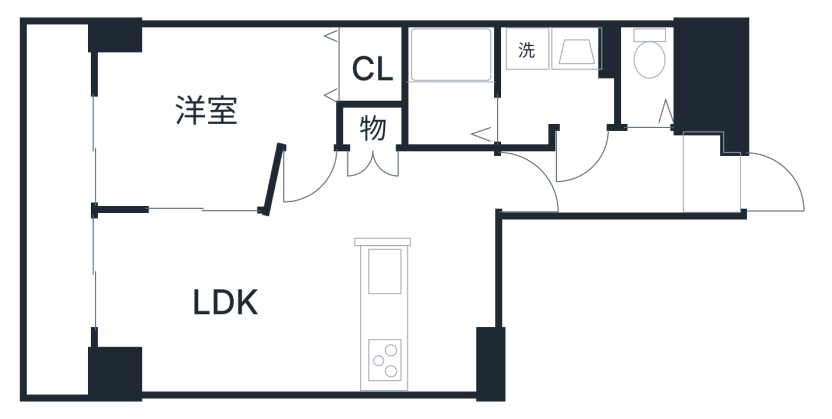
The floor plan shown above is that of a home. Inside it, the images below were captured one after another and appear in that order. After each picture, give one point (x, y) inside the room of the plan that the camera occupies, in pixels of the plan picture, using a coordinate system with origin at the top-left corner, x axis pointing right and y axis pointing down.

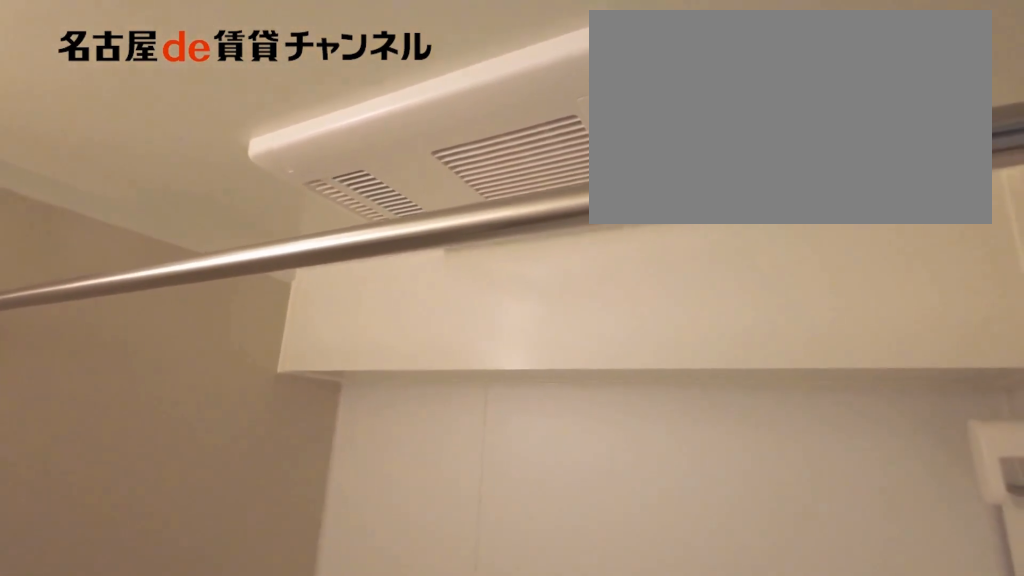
(448, 89)
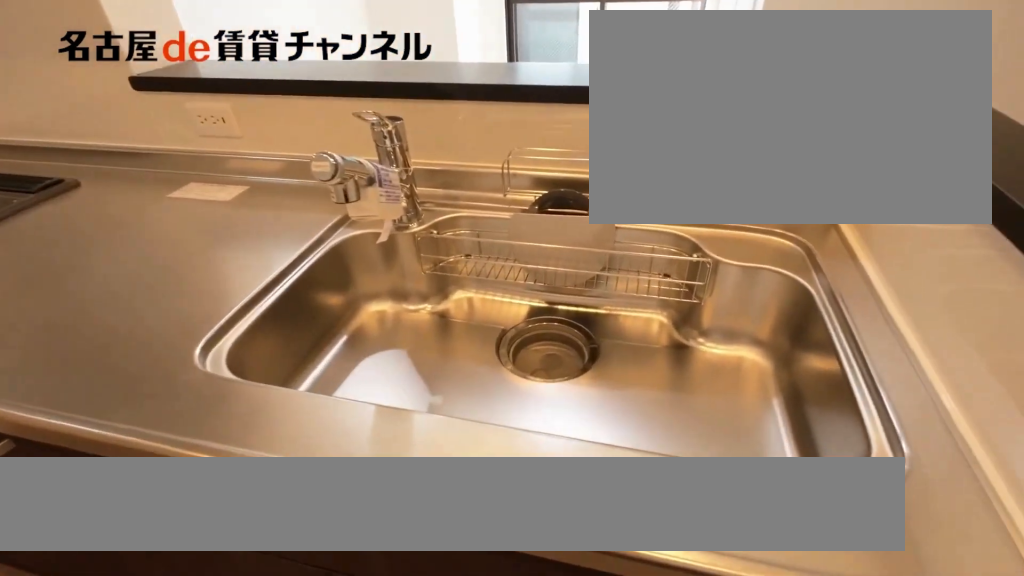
(426, 320)
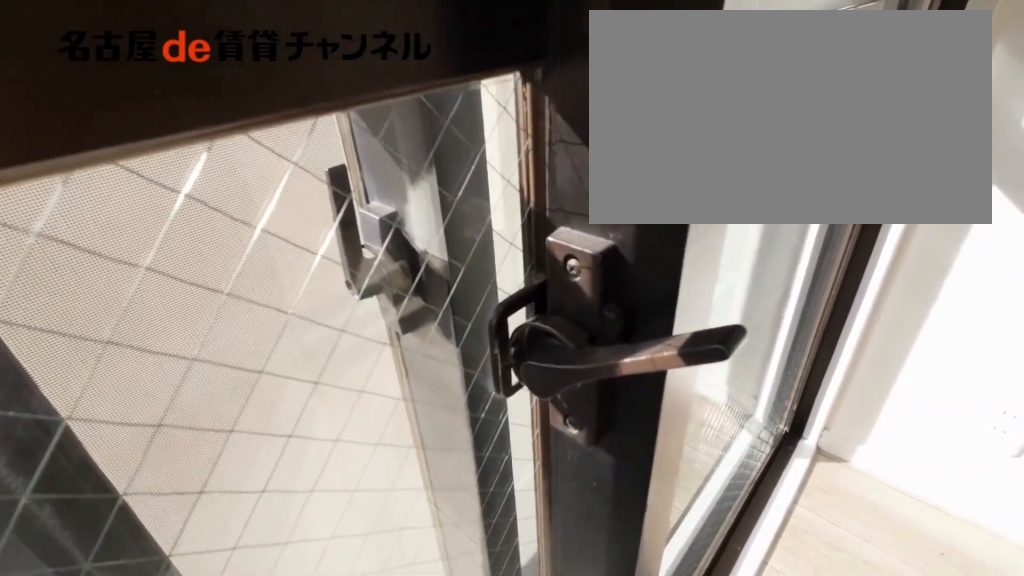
(223, 303)
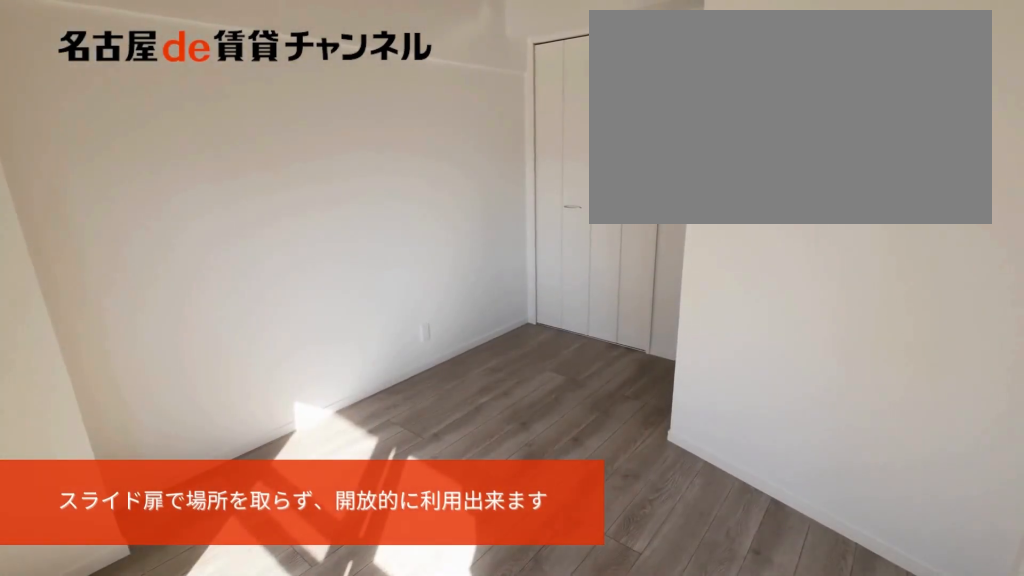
(207, 111)
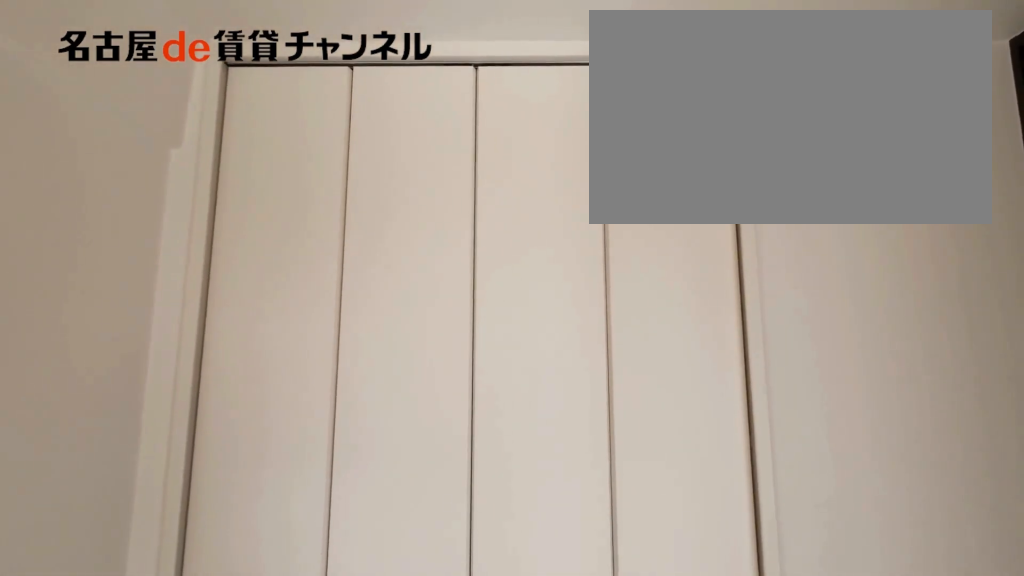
(207, 111)
